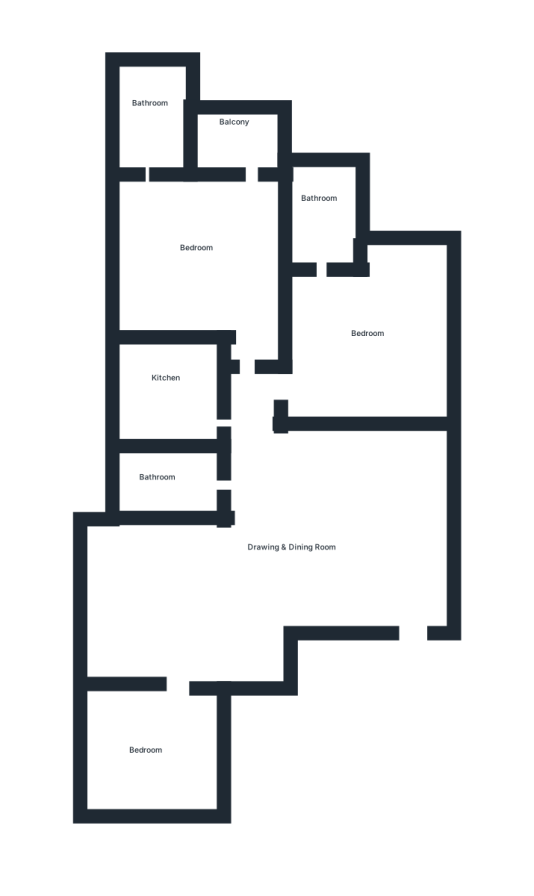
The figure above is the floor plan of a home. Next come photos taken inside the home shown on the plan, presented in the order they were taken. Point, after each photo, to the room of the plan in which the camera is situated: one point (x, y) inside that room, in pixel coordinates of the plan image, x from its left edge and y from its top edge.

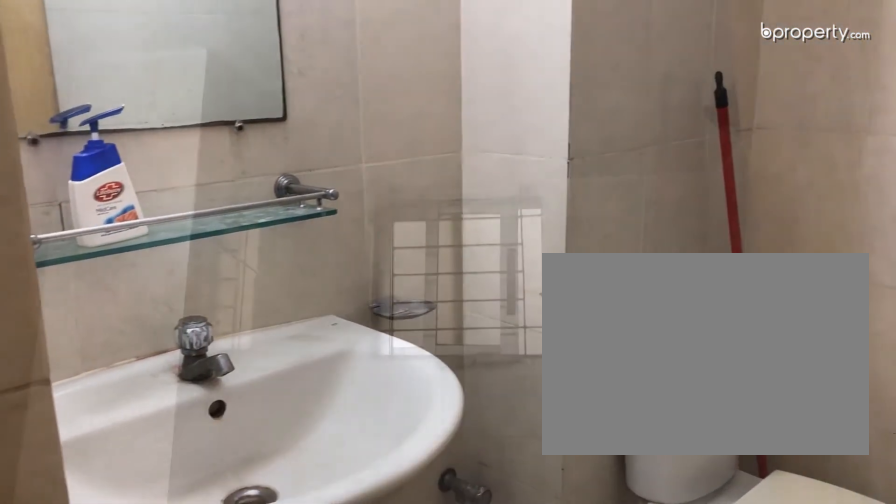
(180, 491)
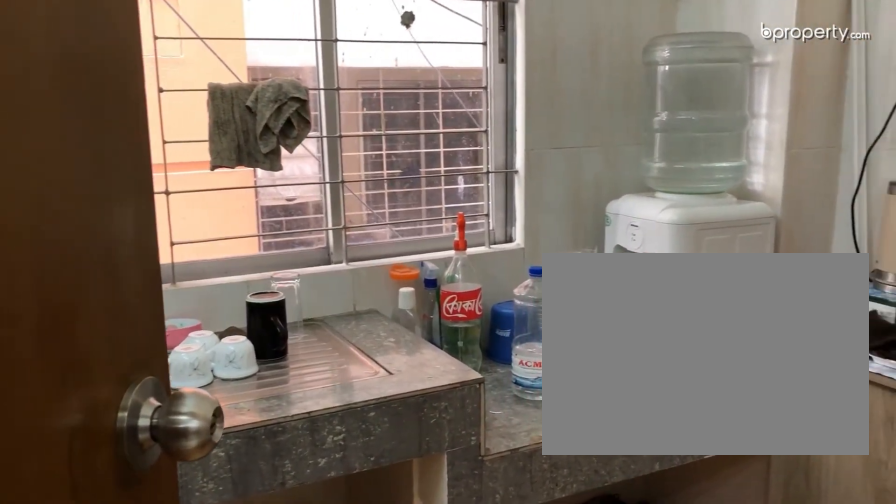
(175, 387)
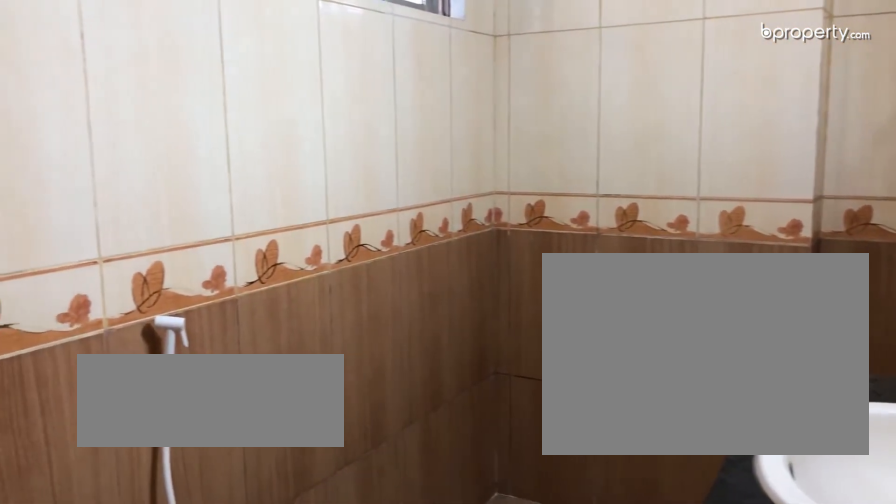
(155, 105)
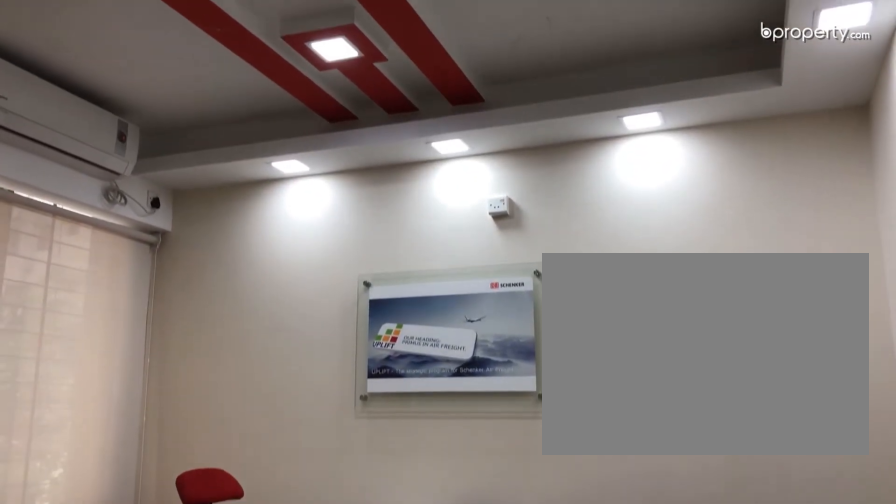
(368, 327)
